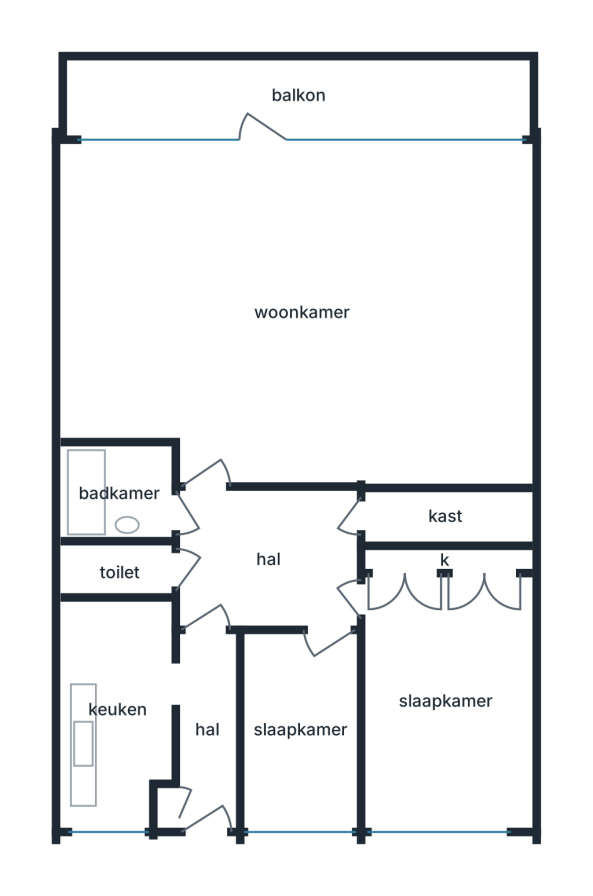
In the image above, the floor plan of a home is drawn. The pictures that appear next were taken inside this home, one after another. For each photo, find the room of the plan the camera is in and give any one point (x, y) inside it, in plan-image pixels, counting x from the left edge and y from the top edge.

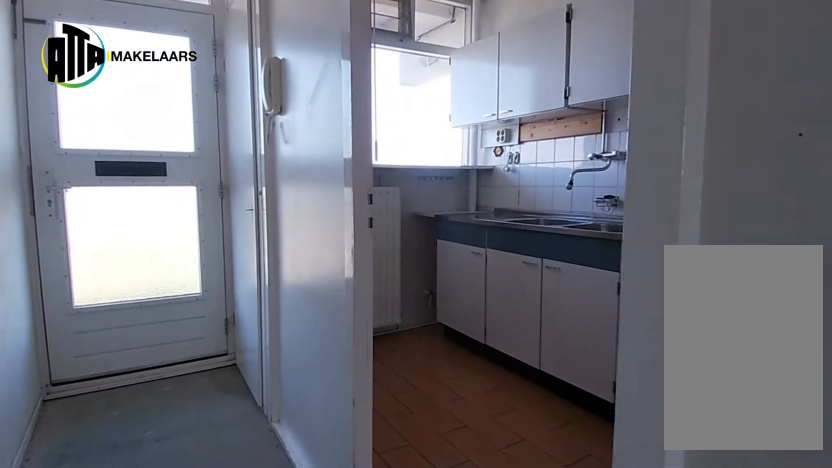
(207, 727)
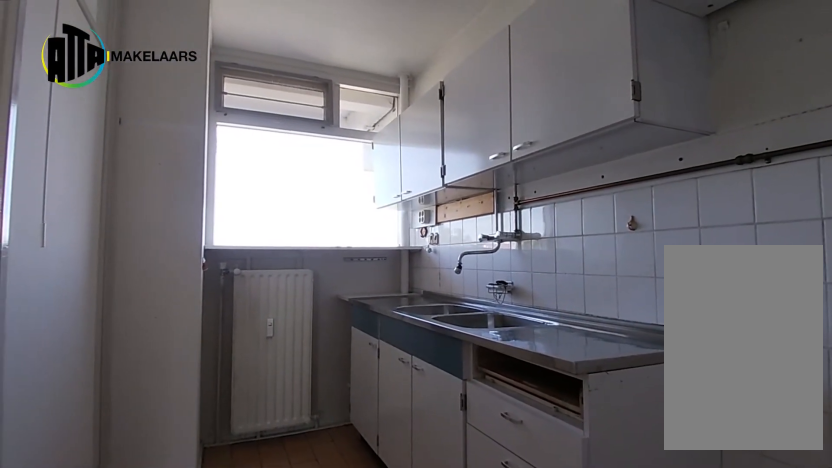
(117, 709)
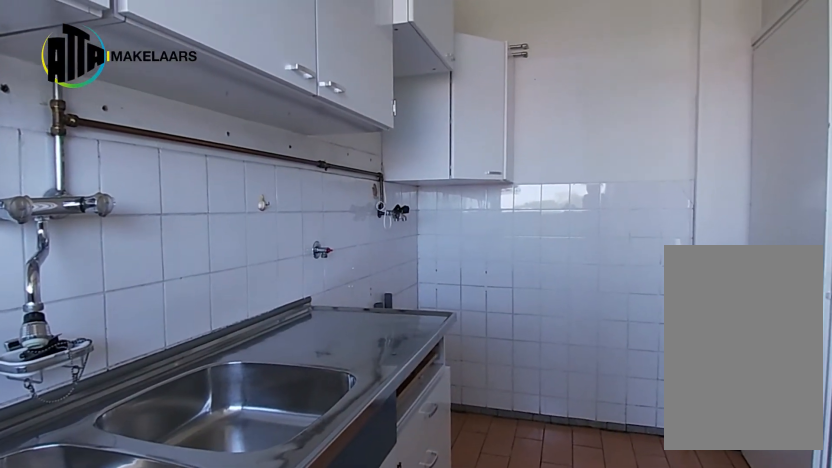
(117, 709)
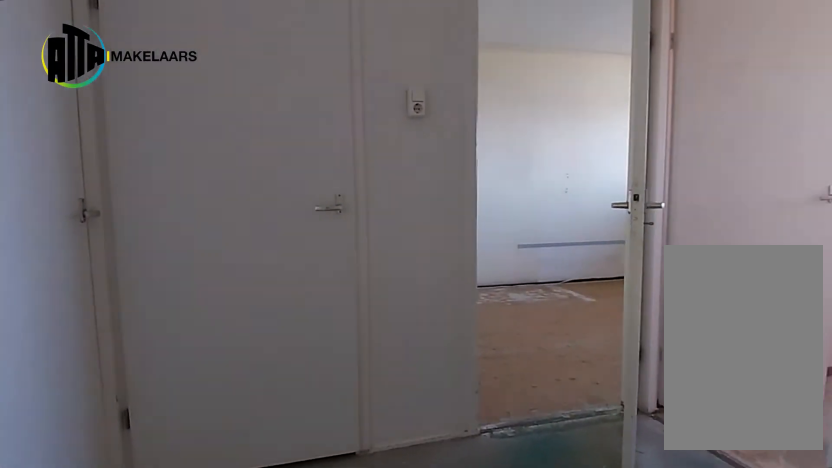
(269, 558)
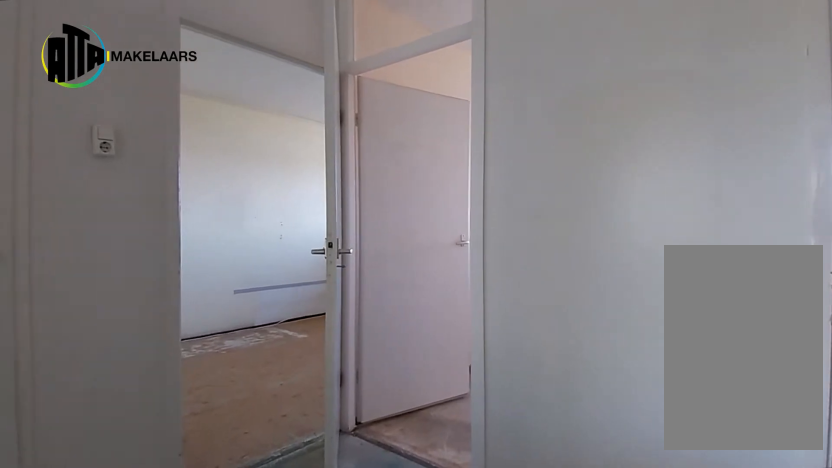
(269, 558)
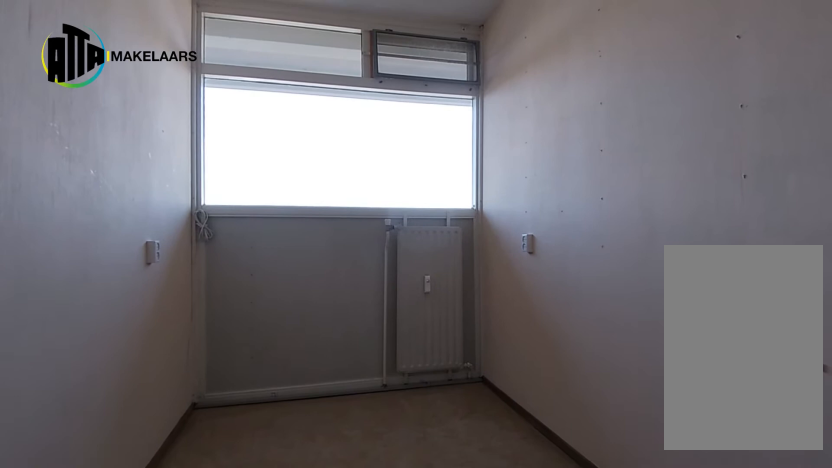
(299, 729)
